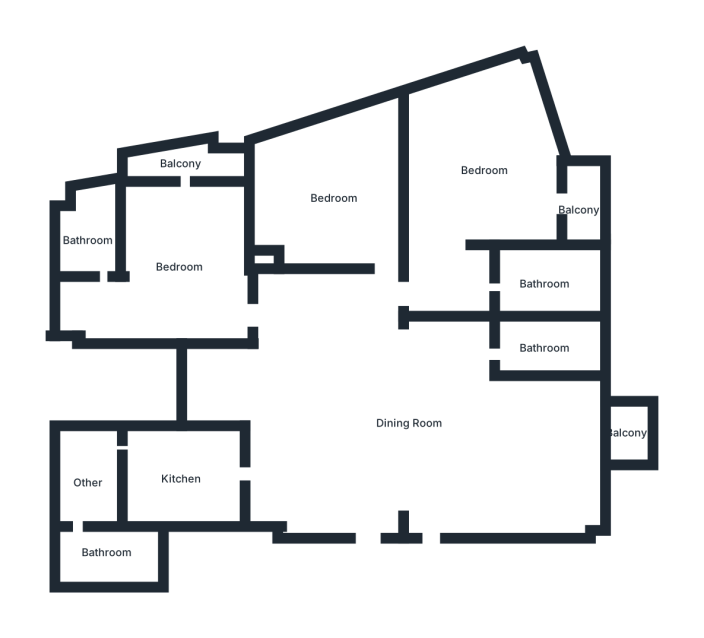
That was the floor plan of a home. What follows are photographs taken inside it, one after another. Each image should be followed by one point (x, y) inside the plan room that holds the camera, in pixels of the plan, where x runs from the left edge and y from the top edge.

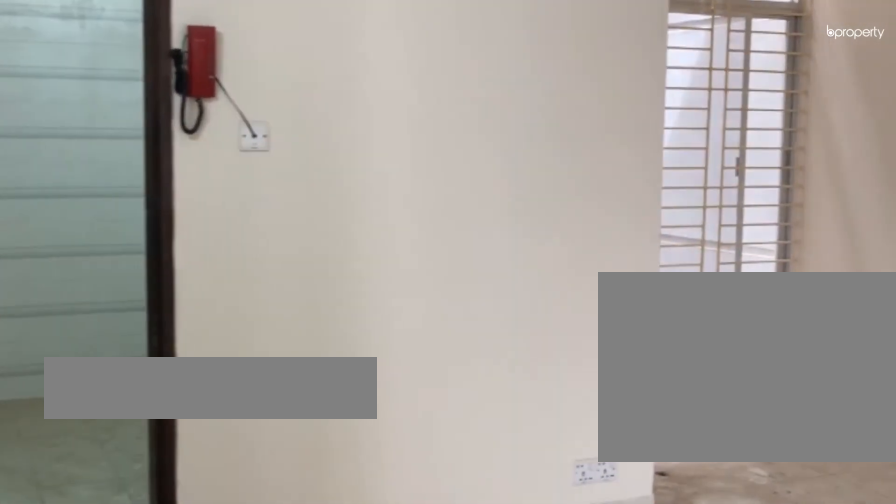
(407, 423)
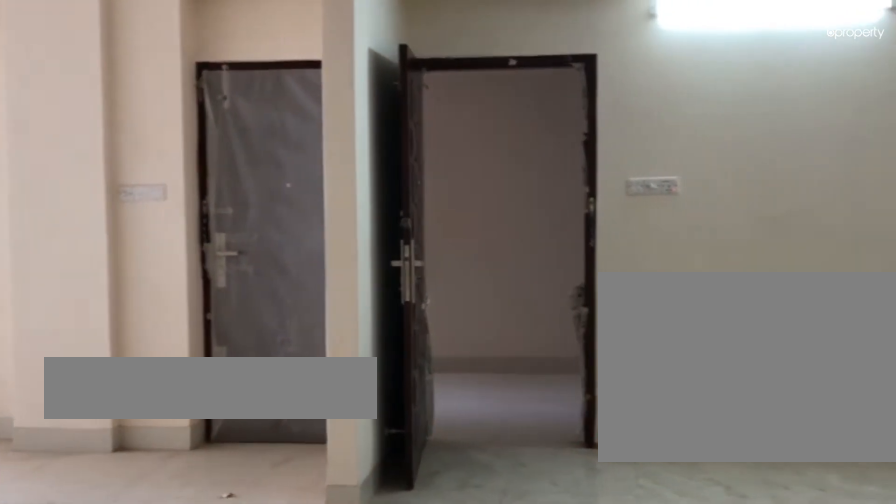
(407, 423)
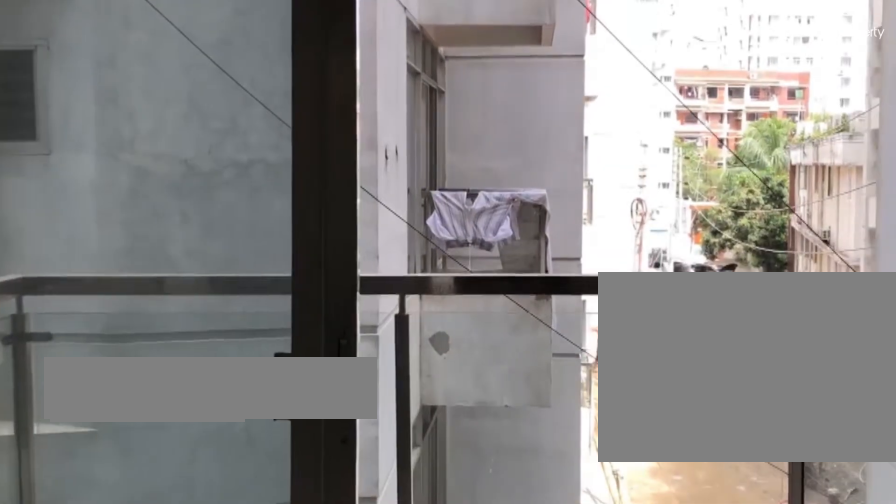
(625, 434)
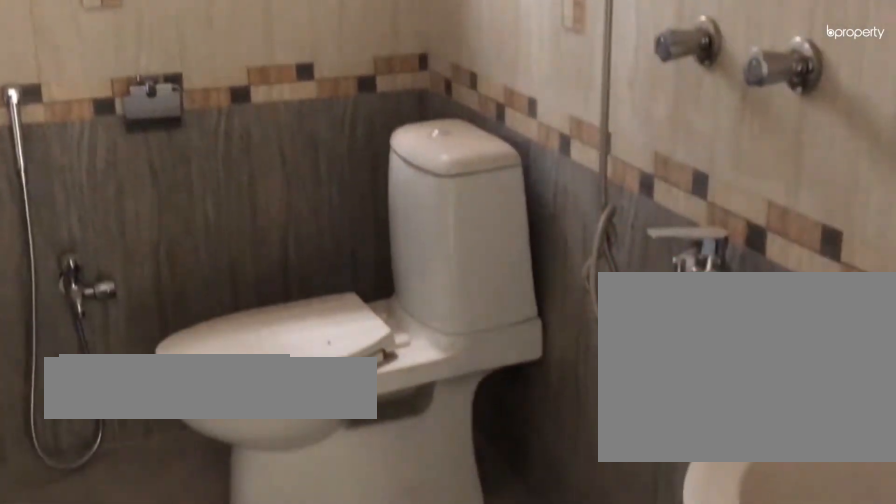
(542, 349)
